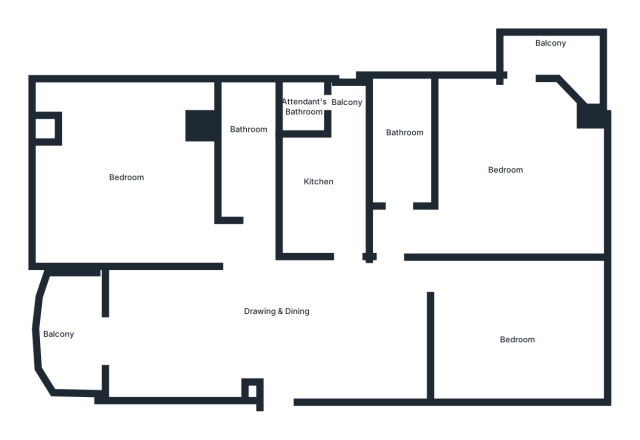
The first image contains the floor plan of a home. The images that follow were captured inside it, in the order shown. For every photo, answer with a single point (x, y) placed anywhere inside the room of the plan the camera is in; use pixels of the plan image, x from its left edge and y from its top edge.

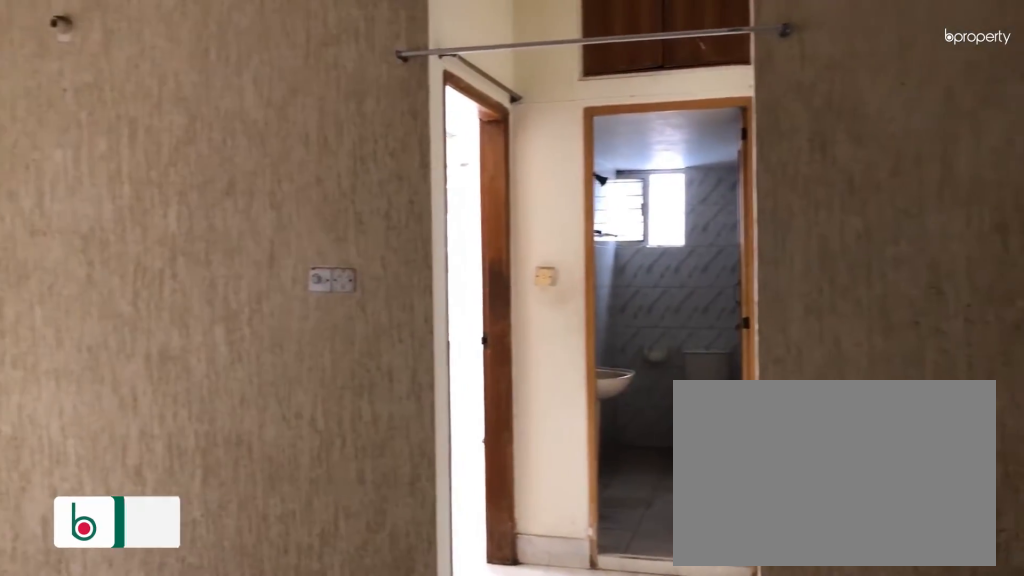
(282, 309)
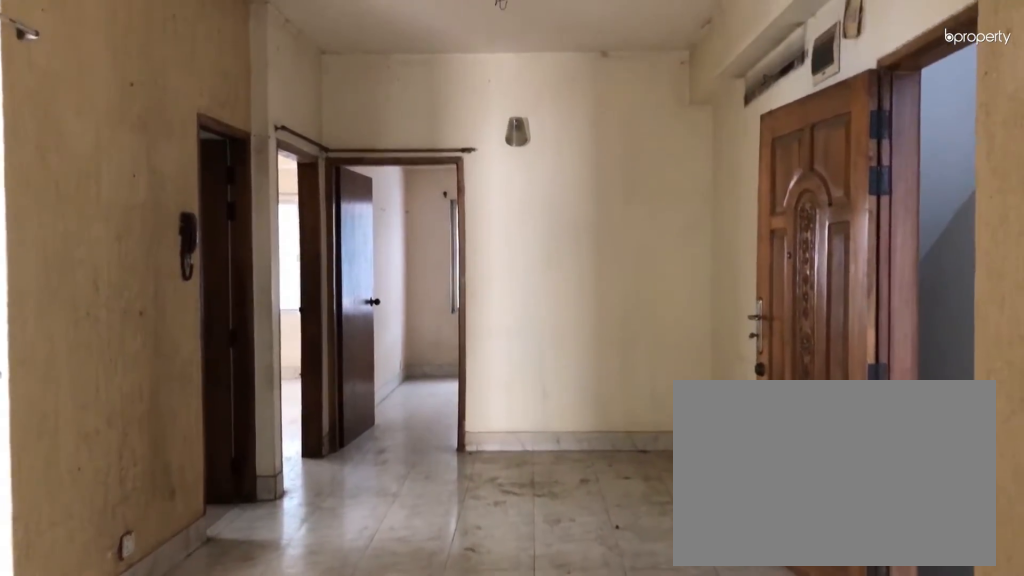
(282, 309)
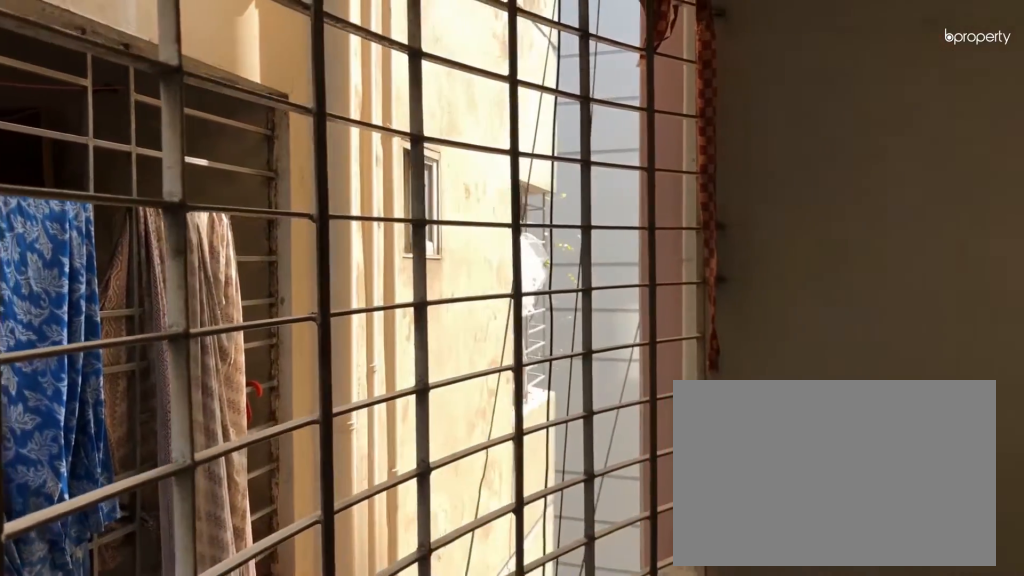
(61, 326)
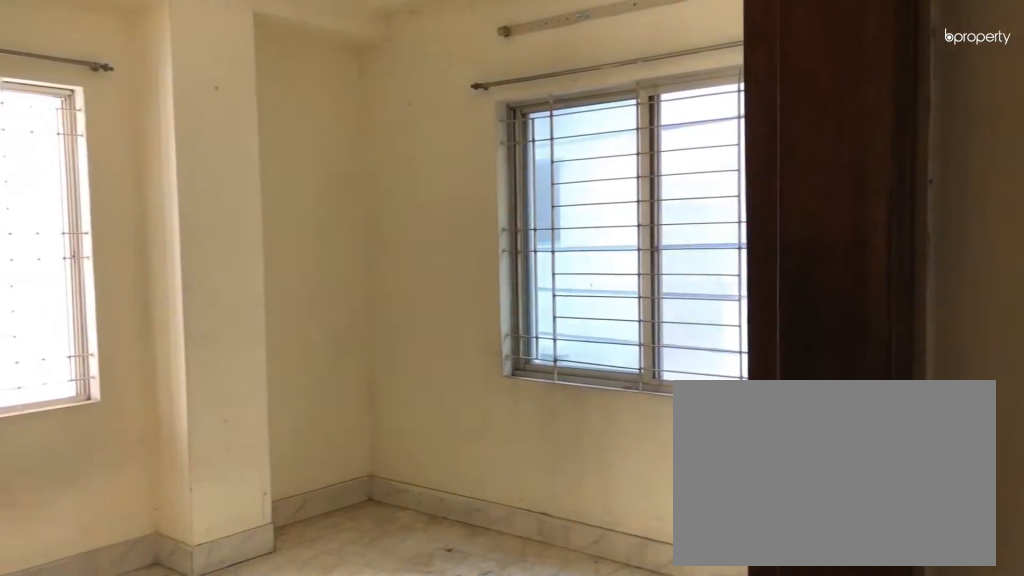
(177, 228)
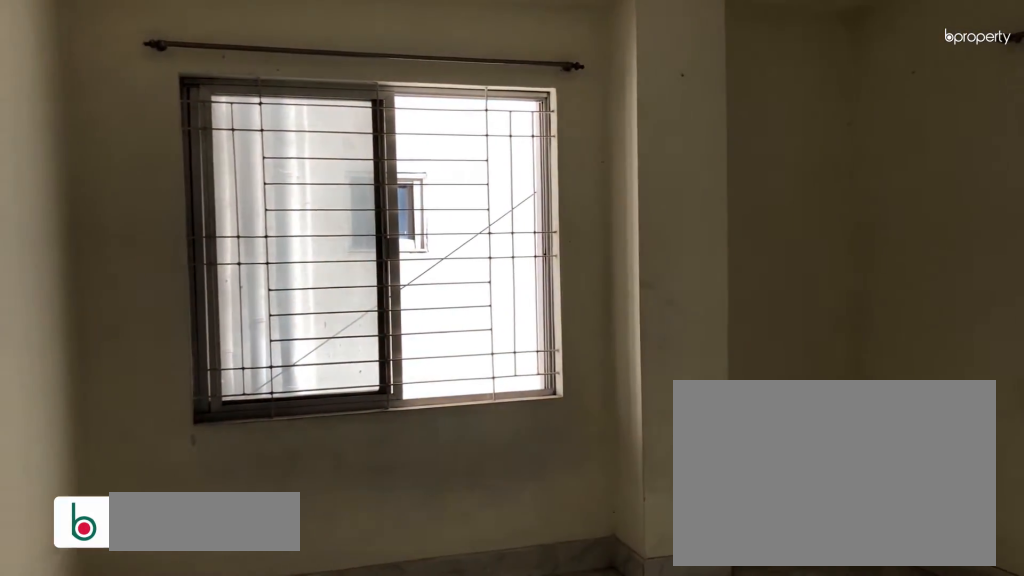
(121, 177)
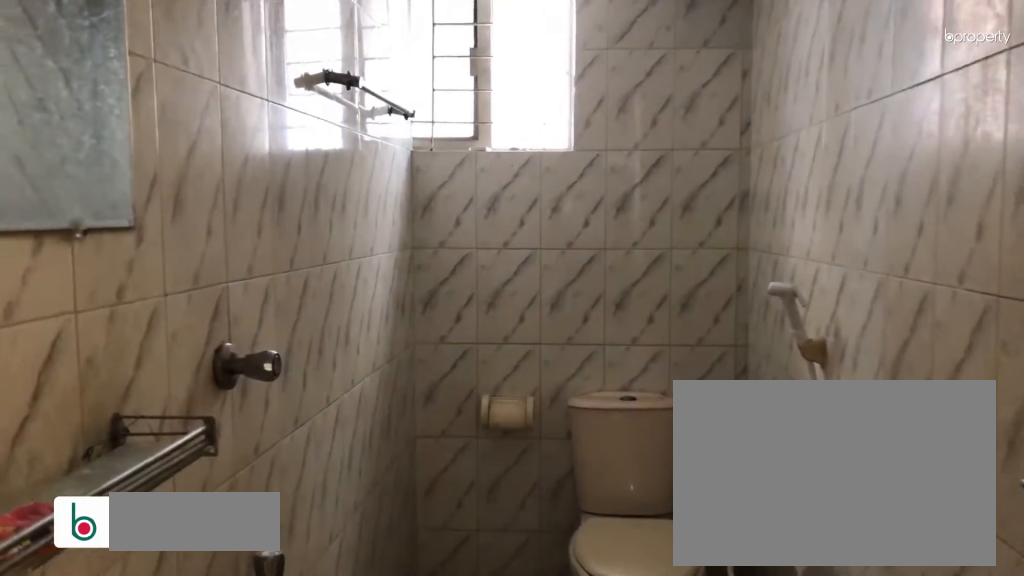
(249, 141)
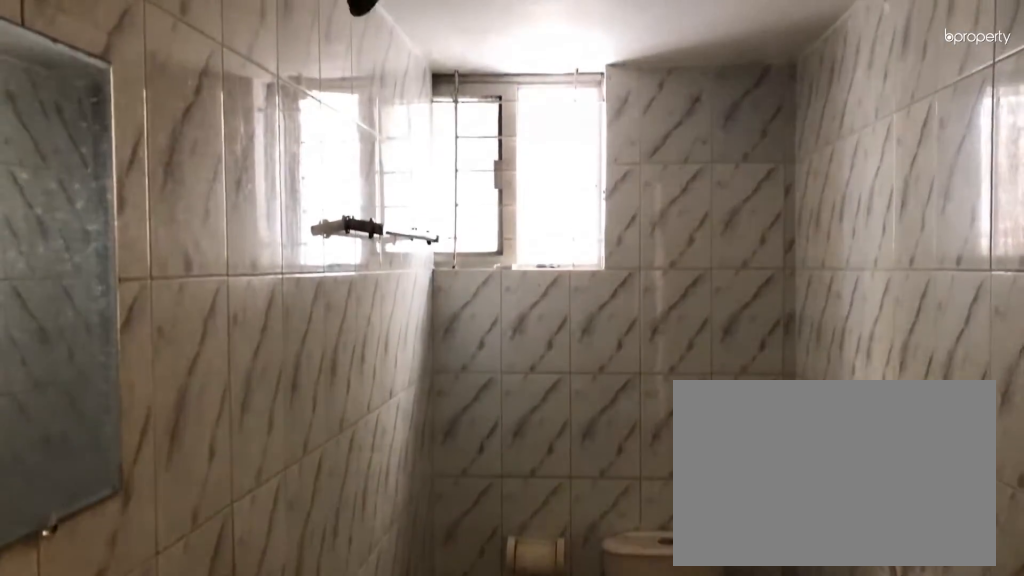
(249, 141)
